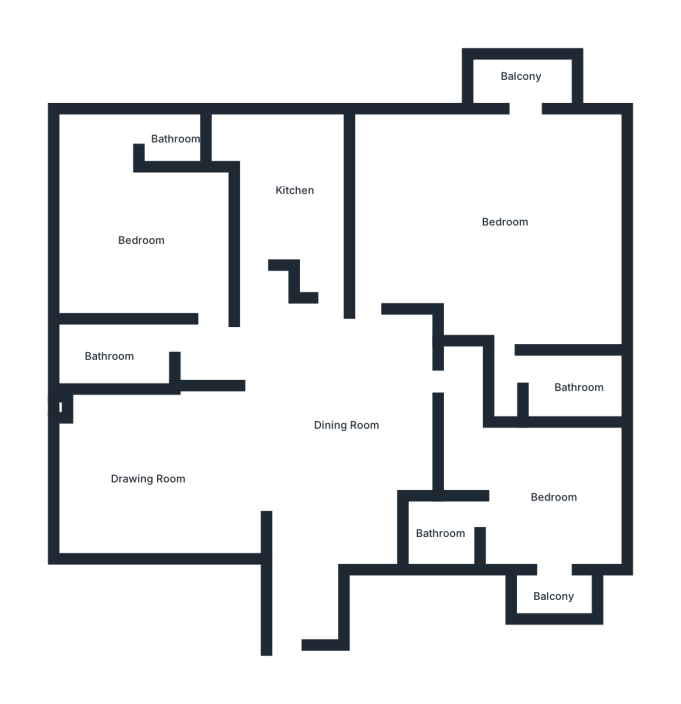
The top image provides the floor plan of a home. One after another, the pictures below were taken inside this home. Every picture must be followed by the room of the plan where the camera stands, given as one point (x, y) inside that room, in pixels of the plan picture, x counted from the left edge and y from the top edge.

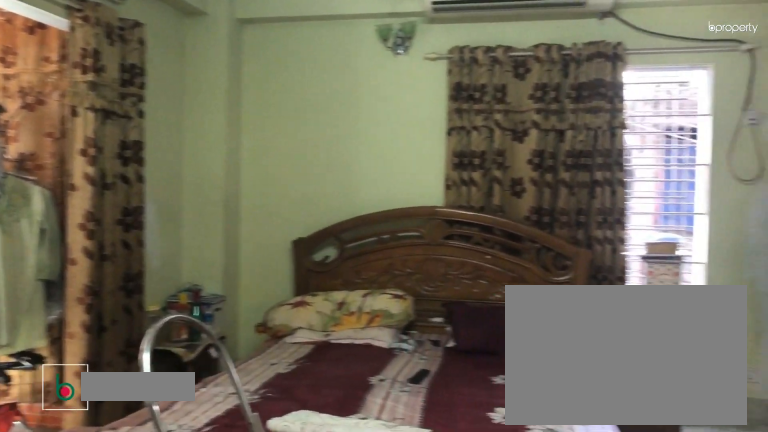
(507, 222)
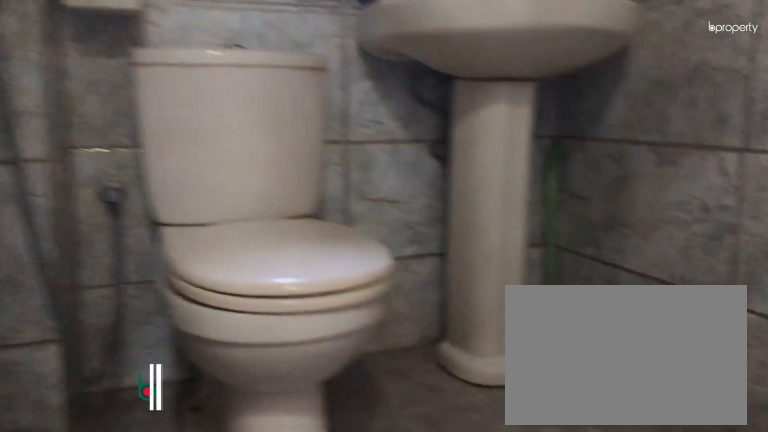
(580, 385)
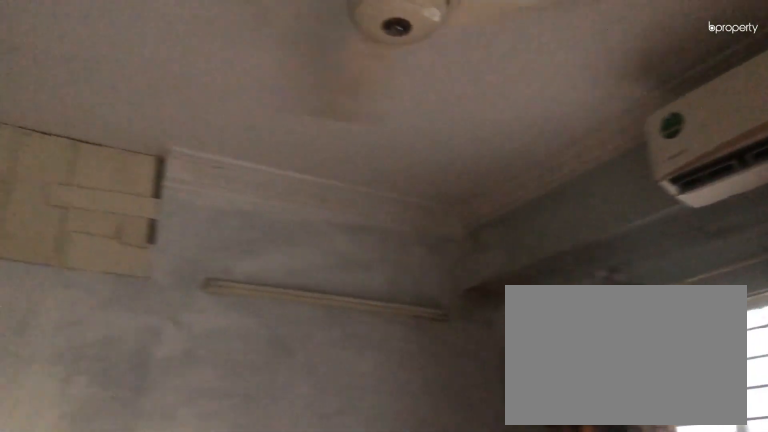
(555, 496)
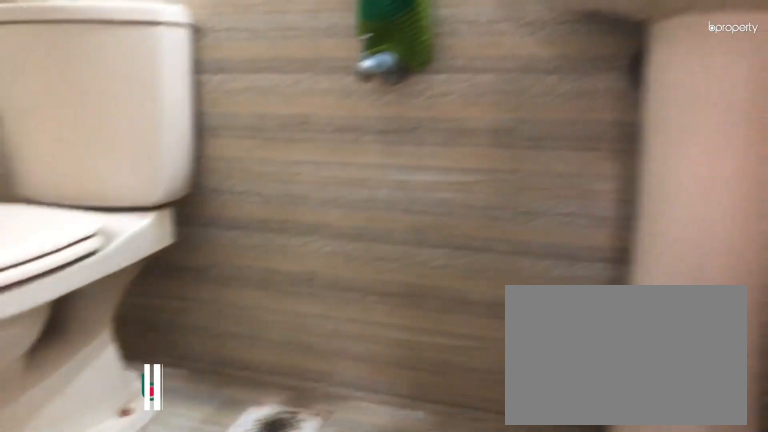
(440, 533)
